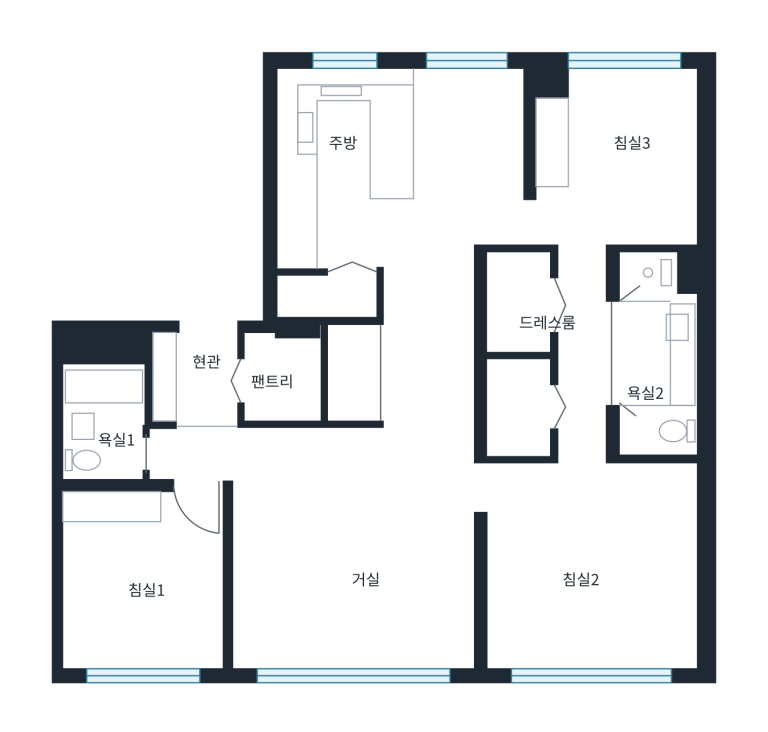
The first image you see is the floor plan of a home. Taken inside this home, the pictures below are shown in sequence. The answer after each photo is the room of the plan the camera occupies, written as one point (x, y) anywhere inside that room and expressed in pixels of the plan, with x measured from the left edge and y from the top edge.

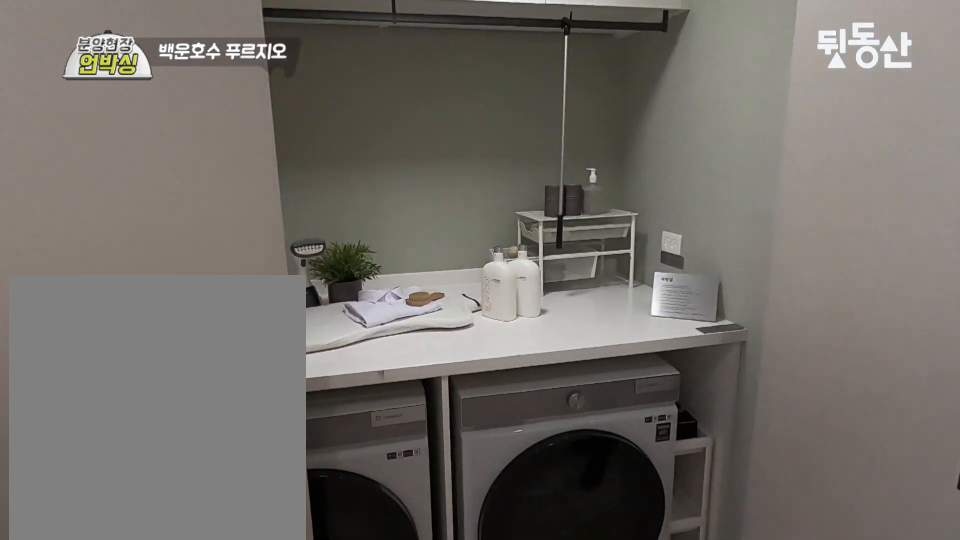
(430, 389)
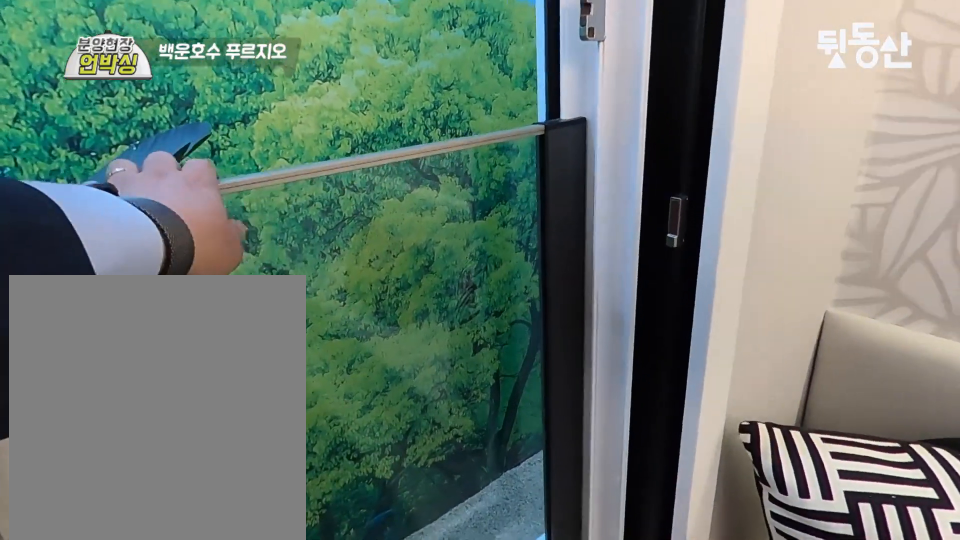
(465, 183)
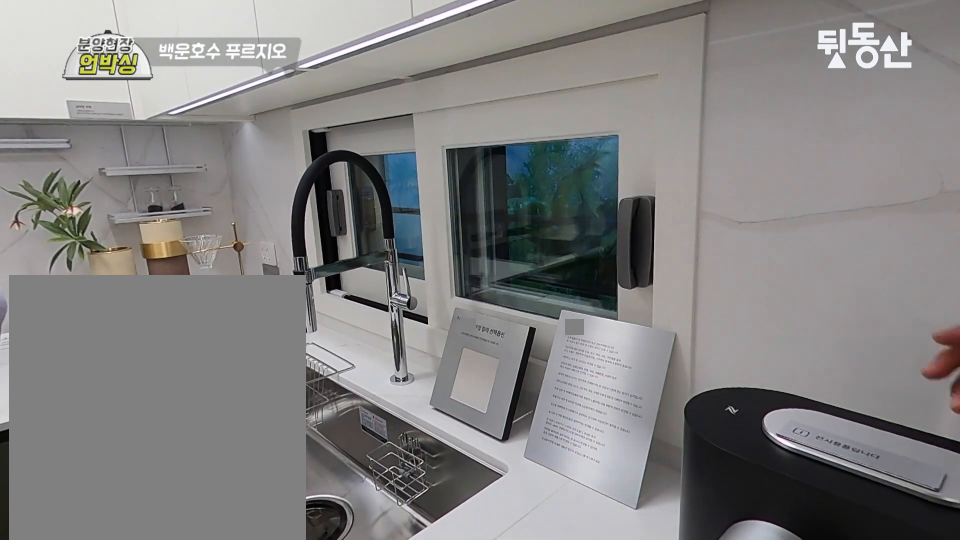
(466, 185)
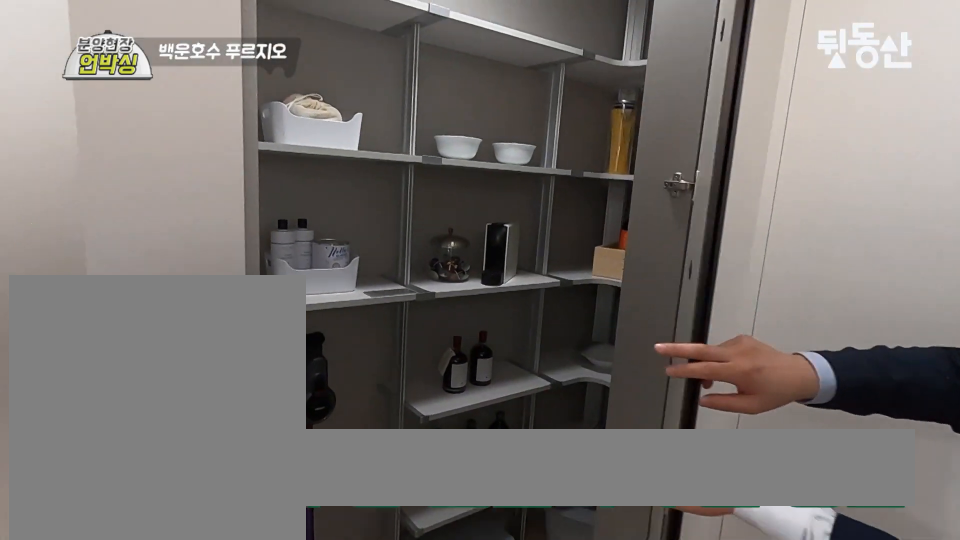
(354, 279)
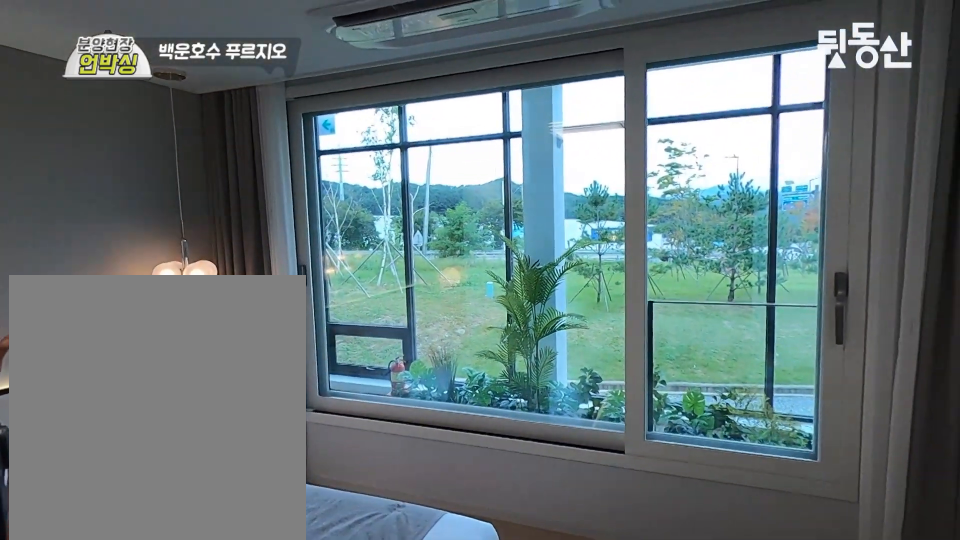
(590, 597)
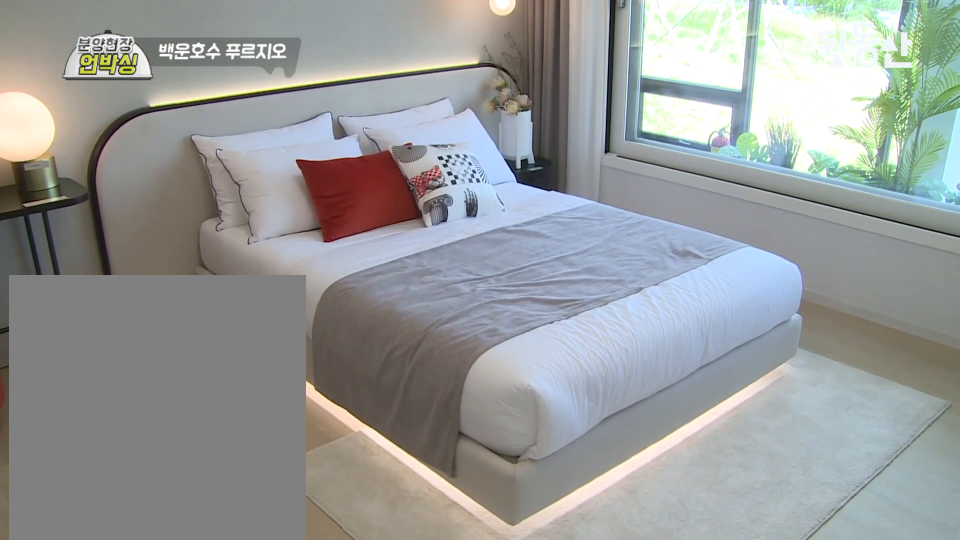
(590, 597)
